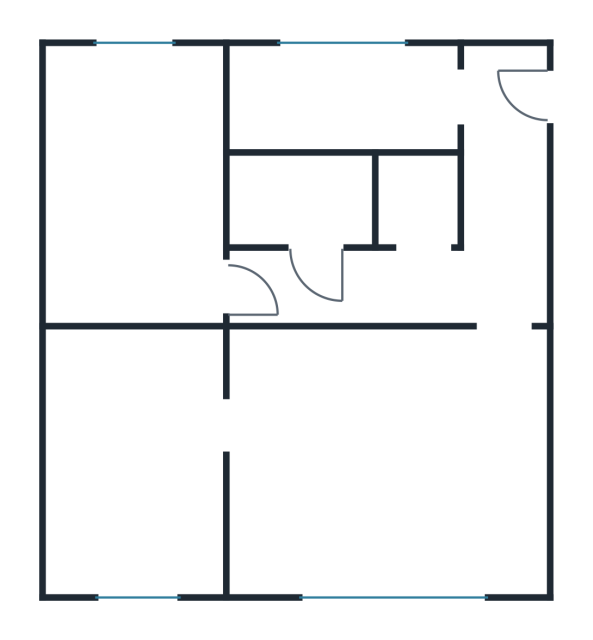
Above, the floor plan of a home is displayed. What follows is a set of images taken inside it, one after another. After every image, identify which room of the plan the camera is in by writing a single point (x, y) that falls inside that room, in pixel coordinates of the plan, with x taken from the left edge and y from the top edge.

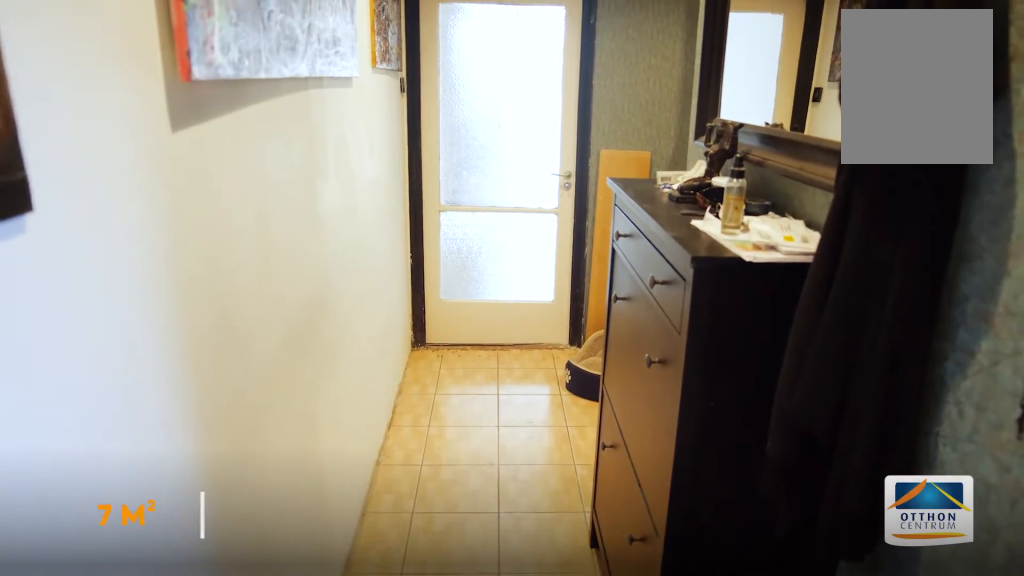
(504, 118)
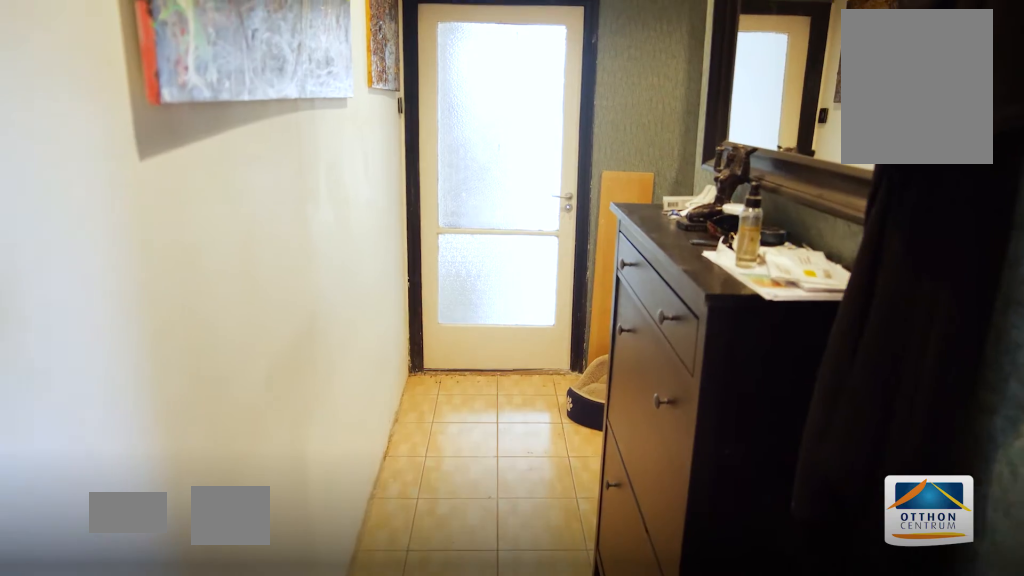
(504, 129)
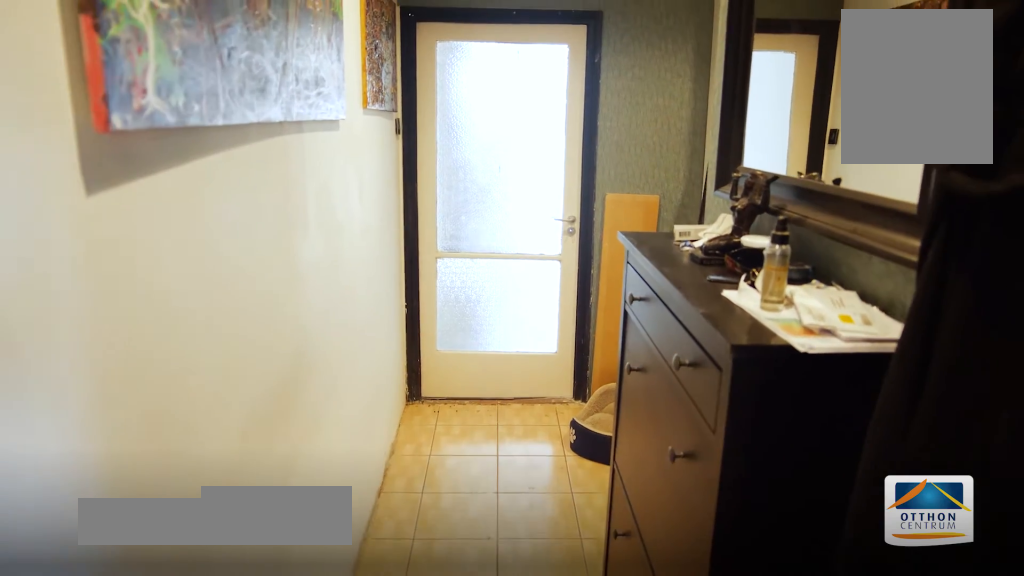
(504, 141)
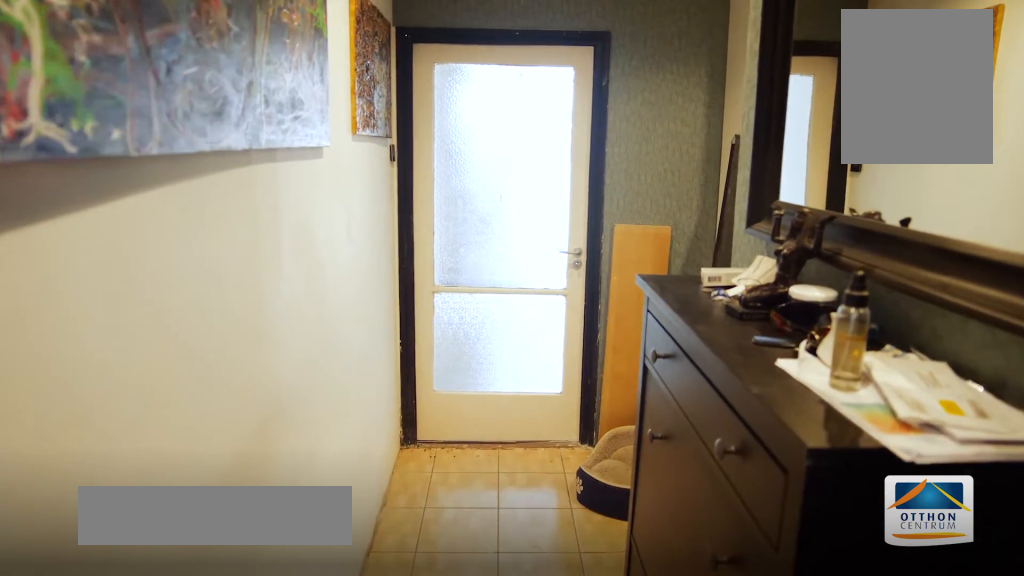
(503, 164)
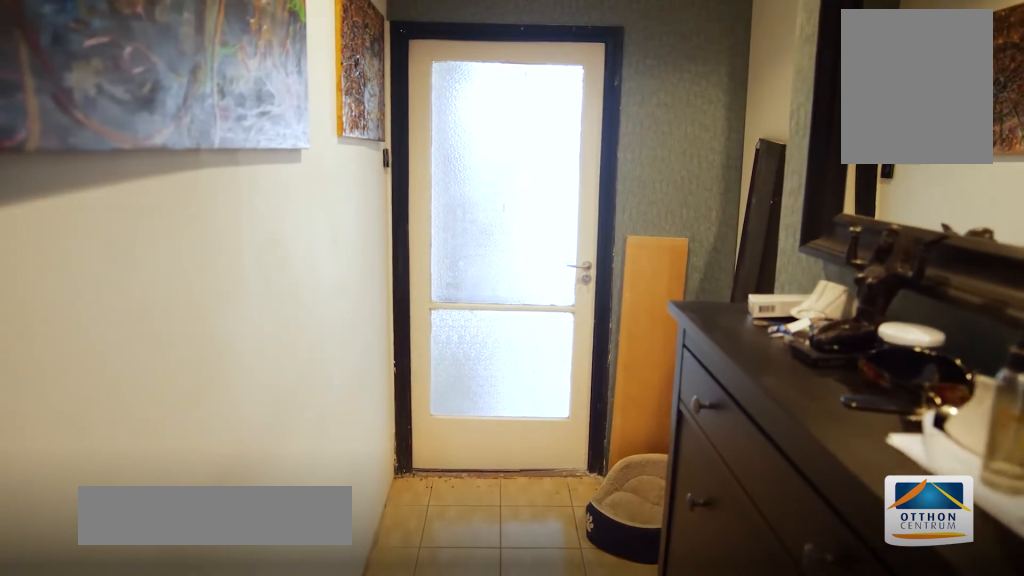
(502, 188)
